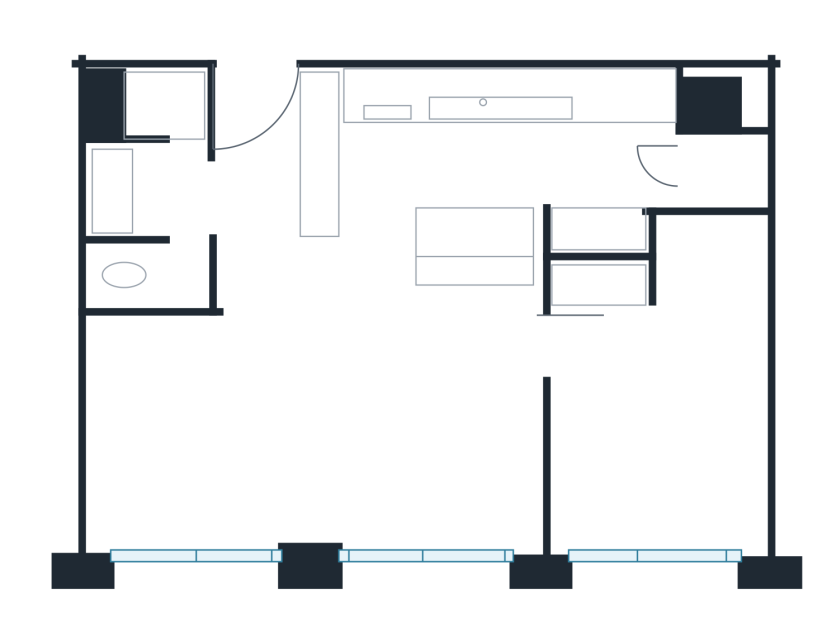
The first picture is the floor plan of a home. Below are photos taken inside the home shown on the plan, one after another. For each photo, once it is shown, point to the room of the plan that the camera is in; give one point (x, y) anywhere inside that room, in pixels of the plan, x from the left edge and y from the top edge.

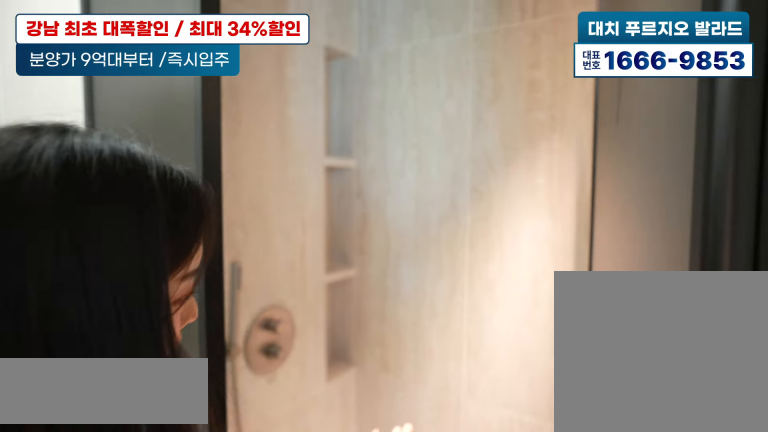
(165, 174)
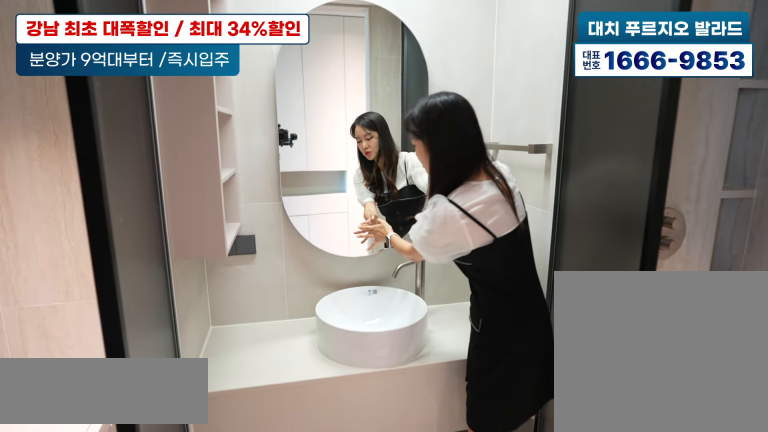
(165, 175)
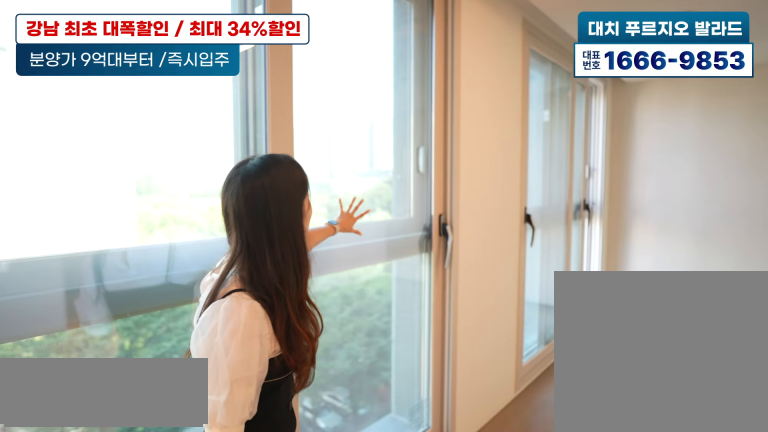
(282, 400)
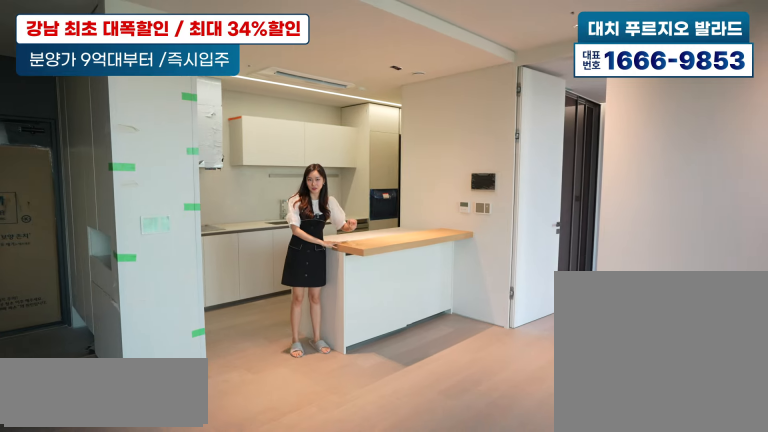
(529, 152)
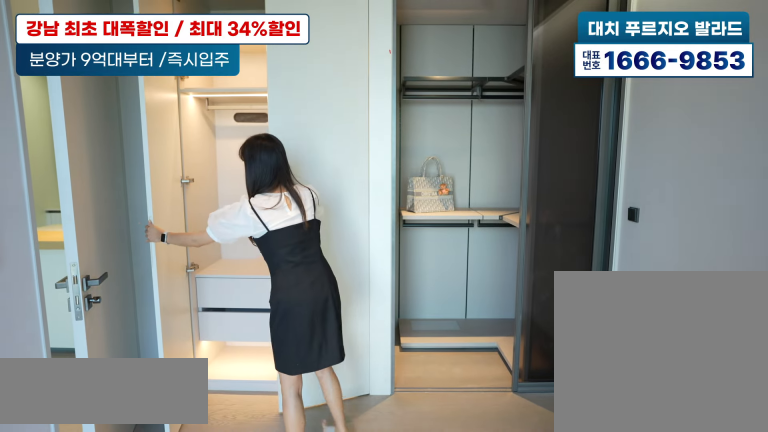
(649, 419)
